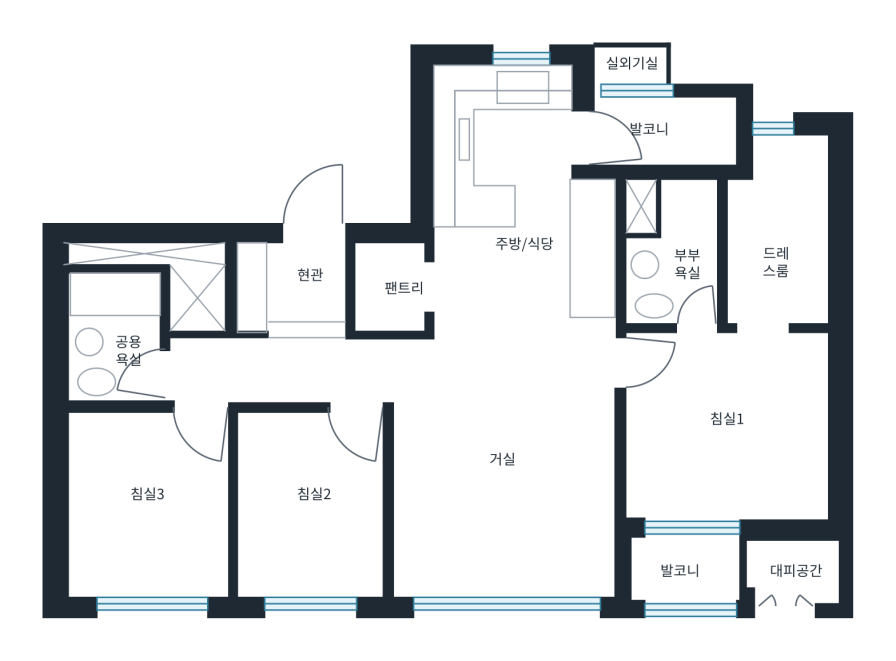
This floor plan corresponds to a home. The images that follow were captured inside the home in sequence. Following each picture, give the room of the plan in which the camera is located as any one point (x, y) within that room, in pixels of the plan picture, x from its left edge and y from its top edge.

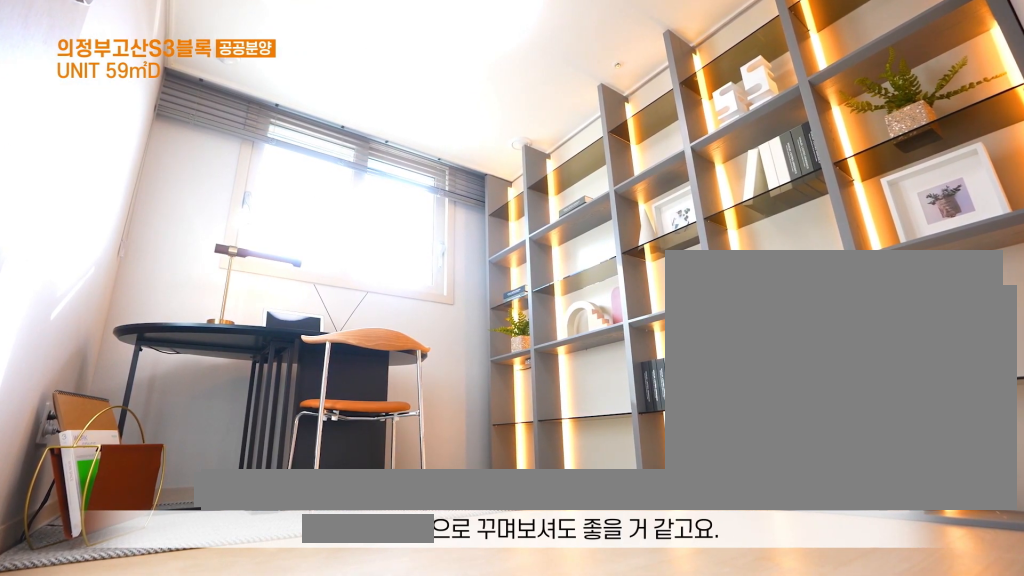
(315, 480)
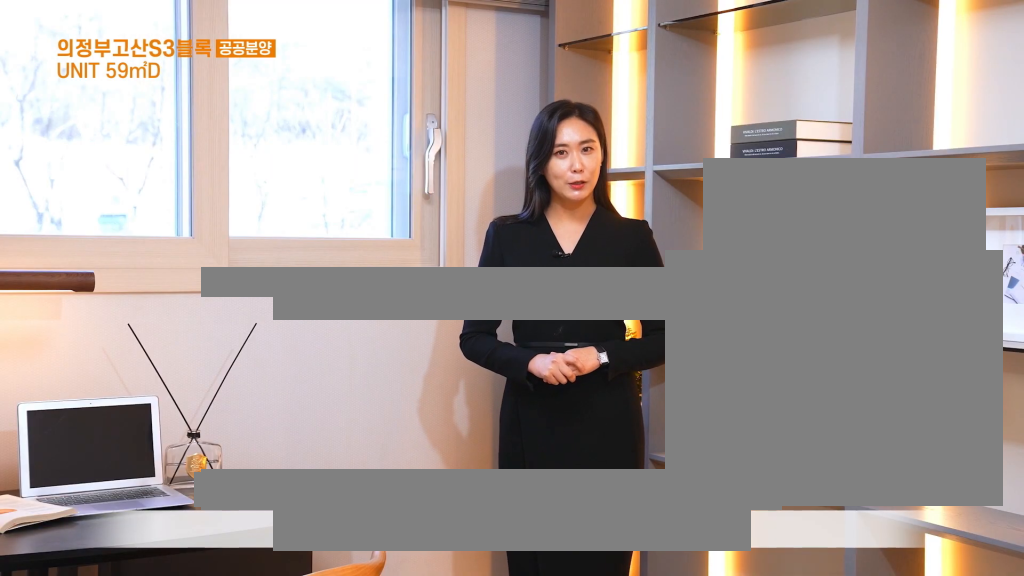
(315, 480)
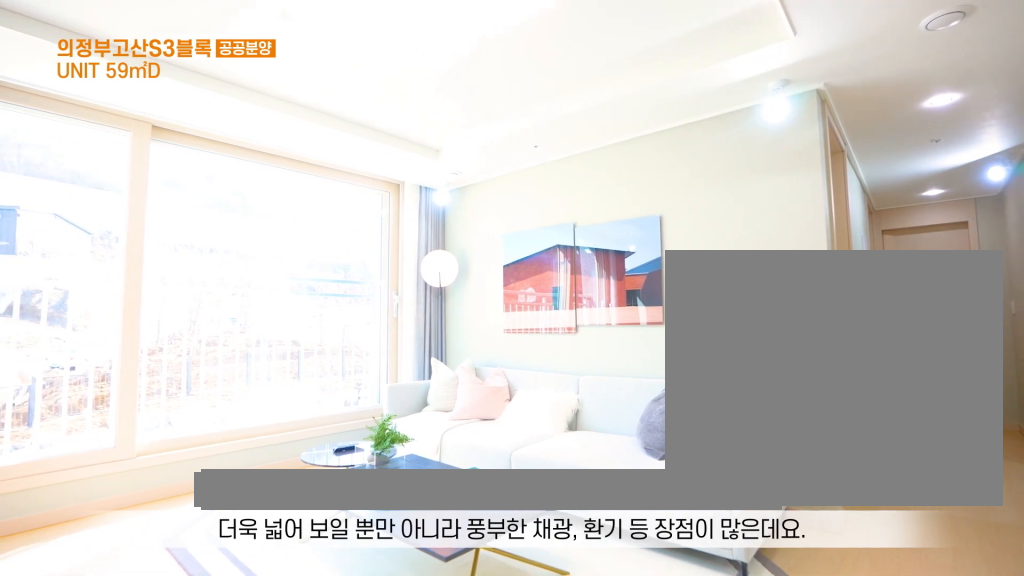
(503, 397)
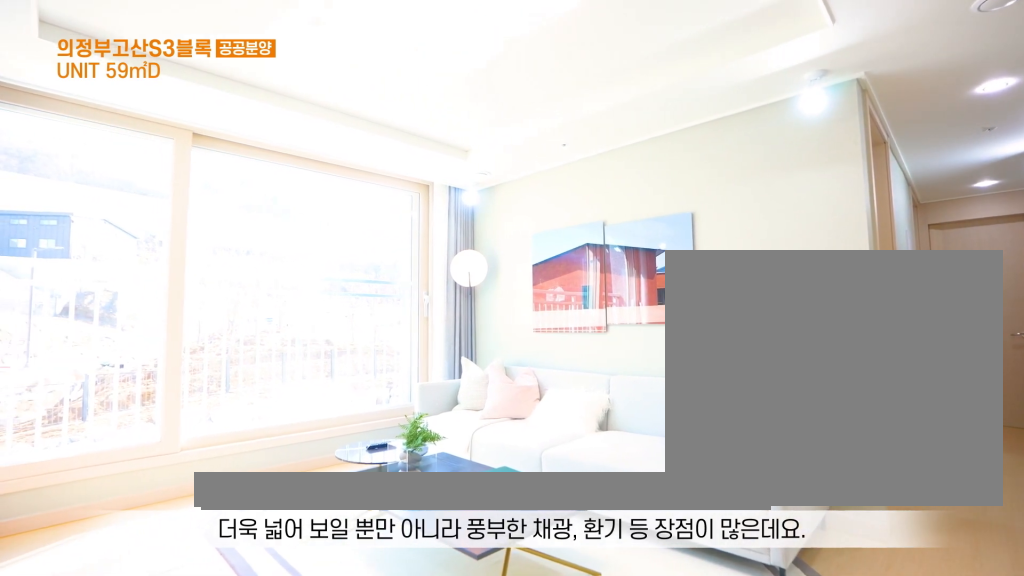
(503, 397)
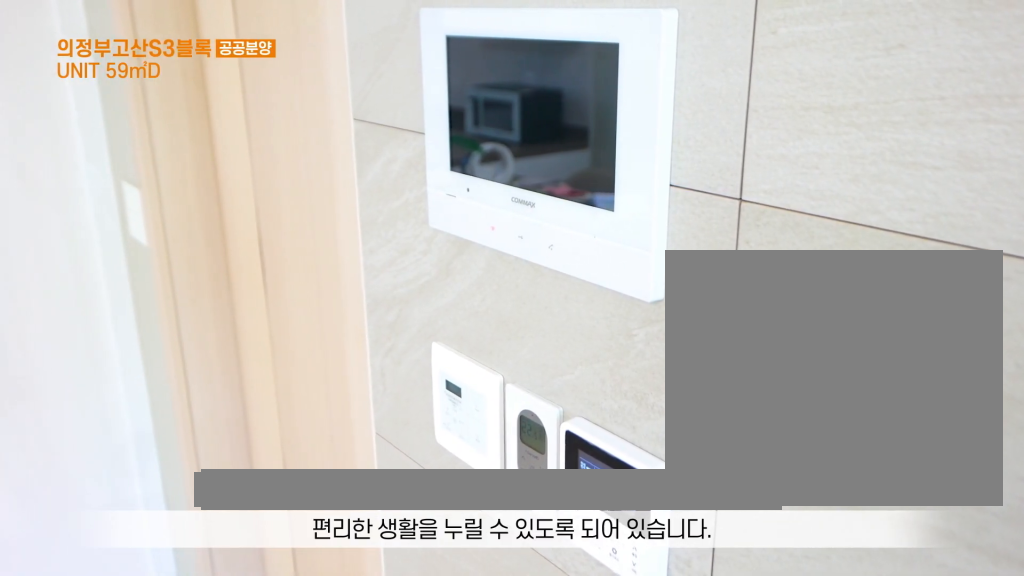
(504, 445)
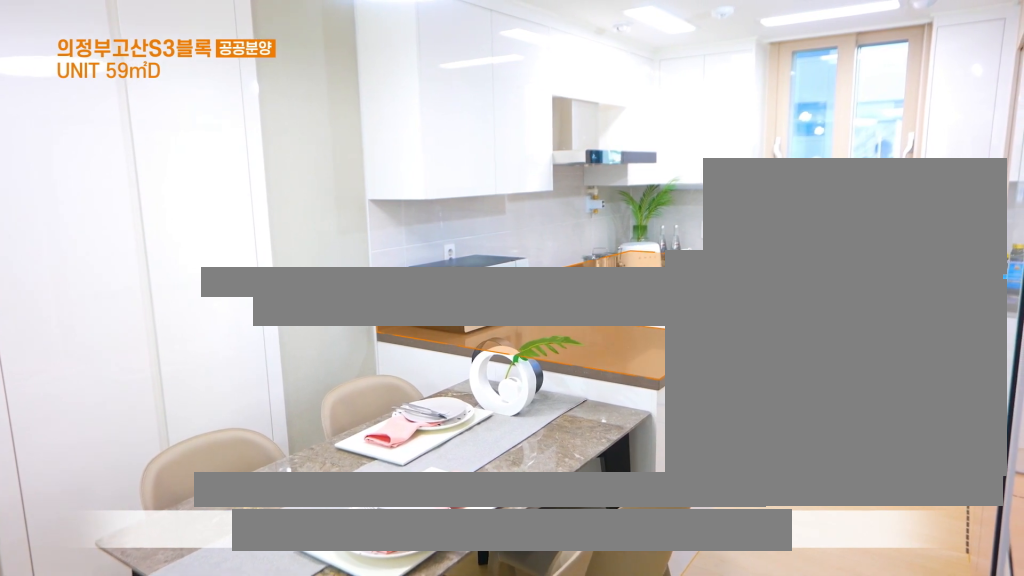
(523, 233)
